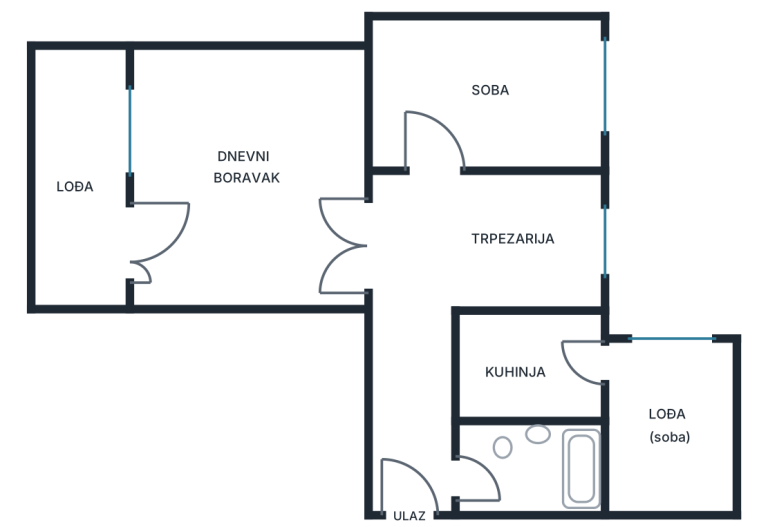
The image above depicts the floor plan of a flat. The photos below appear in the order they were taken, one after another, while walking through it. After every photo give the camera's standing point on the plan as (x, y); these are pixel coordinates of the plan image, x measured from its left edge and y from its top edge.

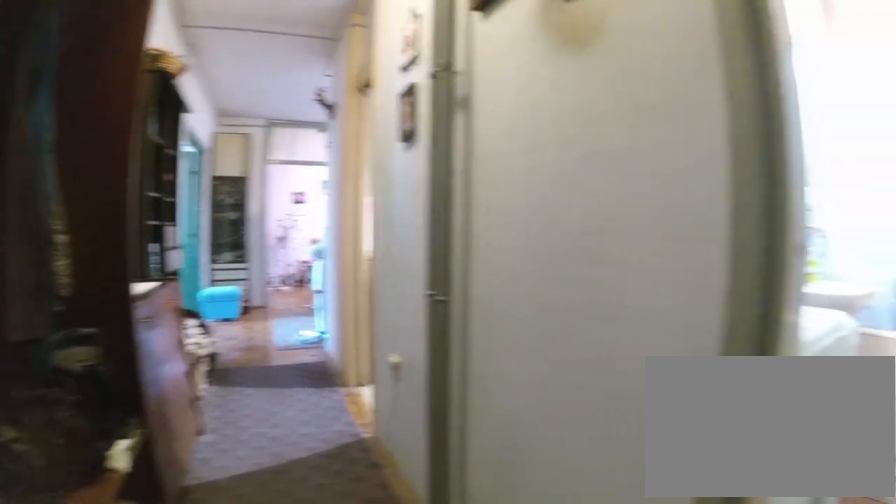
(412, 500)
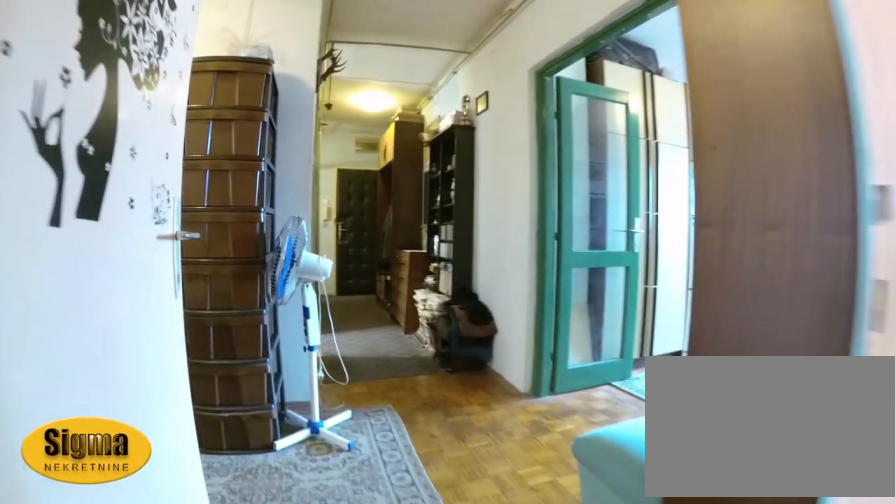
(431, 119)
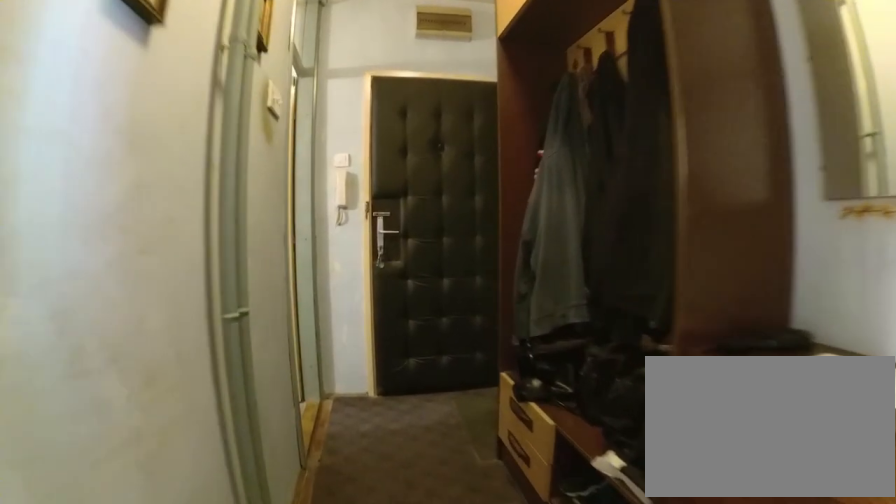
(413, 365)
